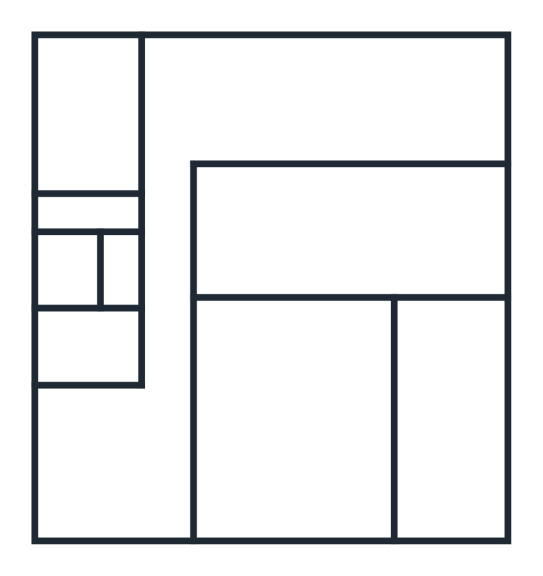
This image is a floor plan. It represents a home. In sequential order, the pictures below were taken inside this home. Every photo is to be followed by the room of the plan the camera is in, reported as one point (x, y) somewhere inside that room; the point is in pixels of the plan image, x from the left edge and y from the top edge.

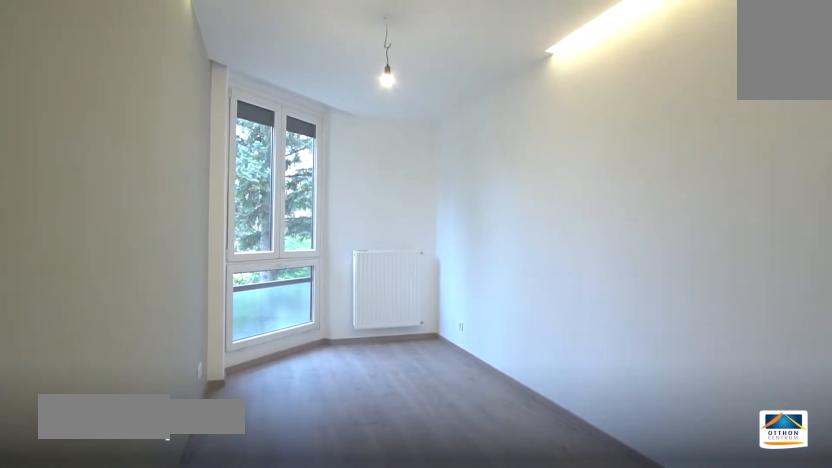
(334, 231)
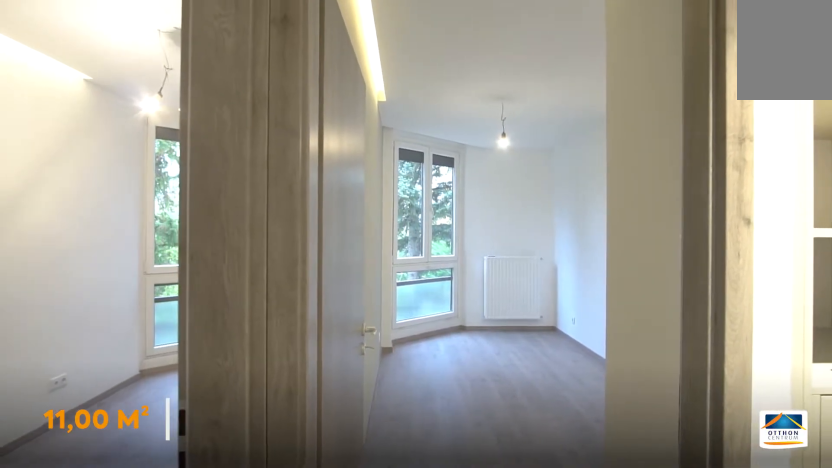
(335, 231)
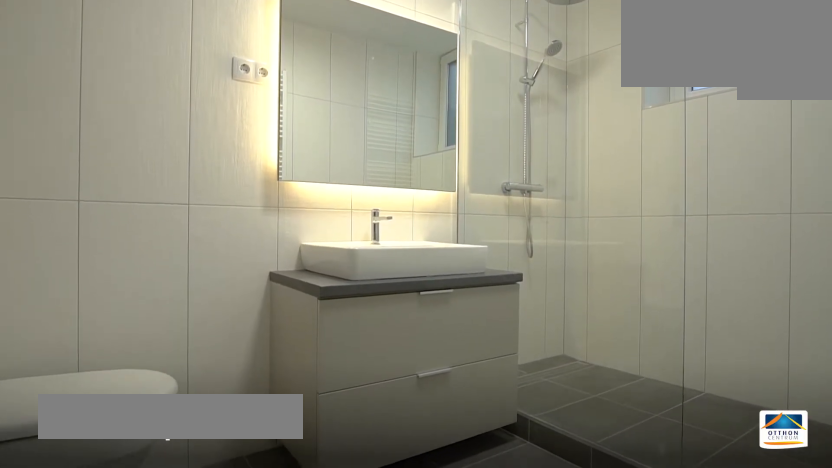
(88, 128)
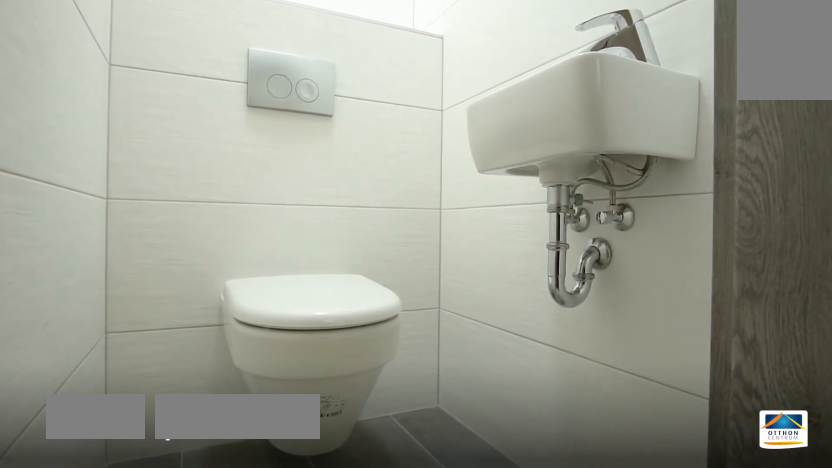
(75, 265)
